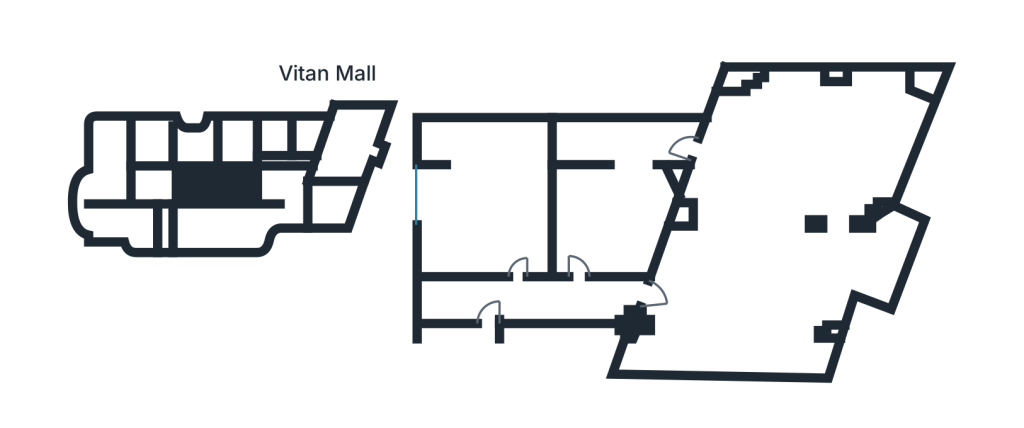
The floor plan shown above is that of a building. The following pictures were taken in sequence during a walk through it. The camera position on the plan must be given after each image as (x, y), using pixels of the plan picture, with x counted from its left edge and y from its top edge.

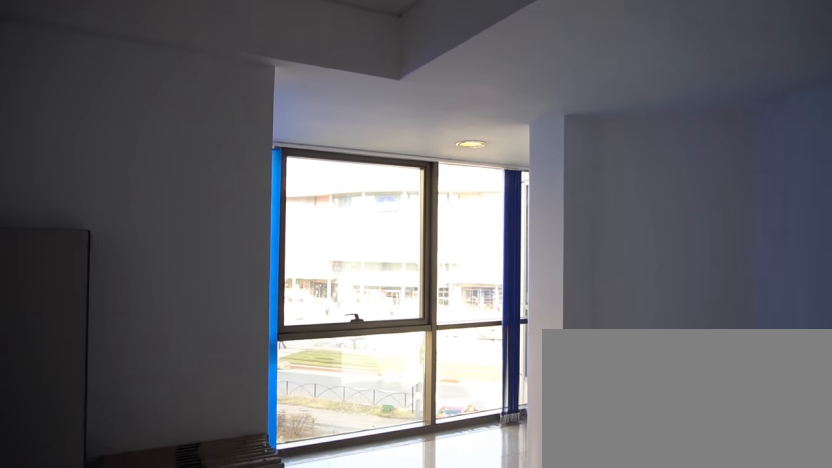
(580, 255)
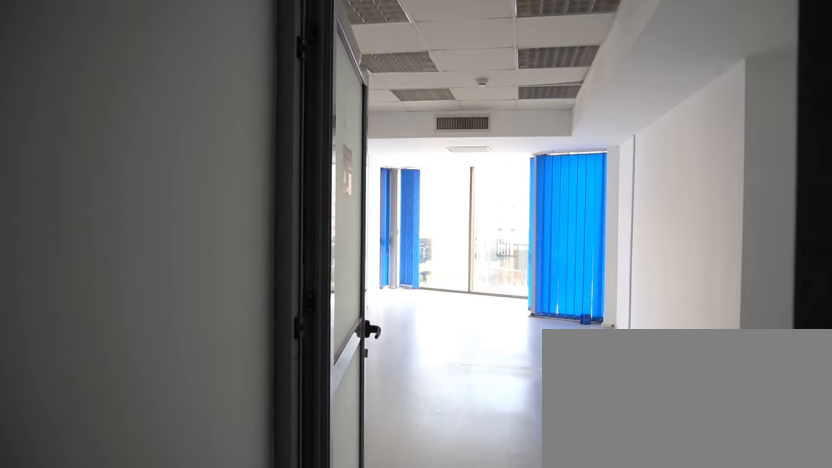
(618, 305)
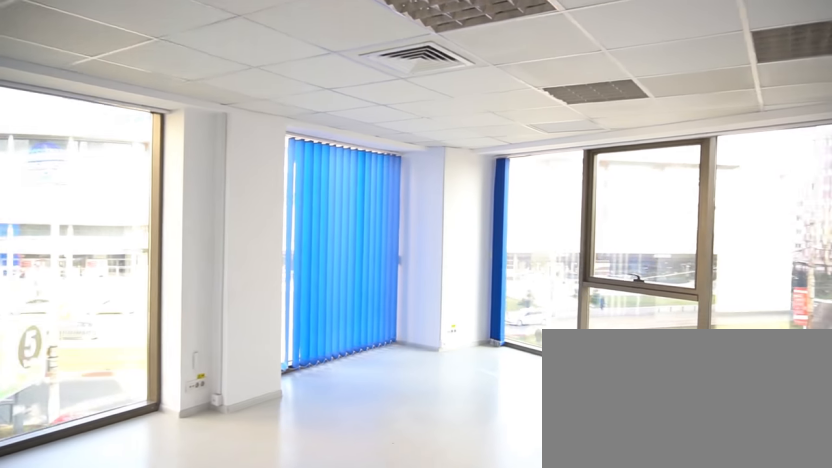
(751, 174)
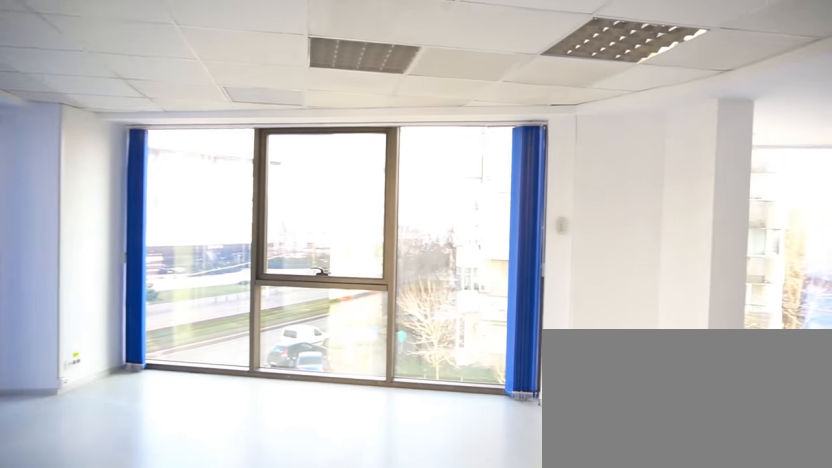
(801, 147)
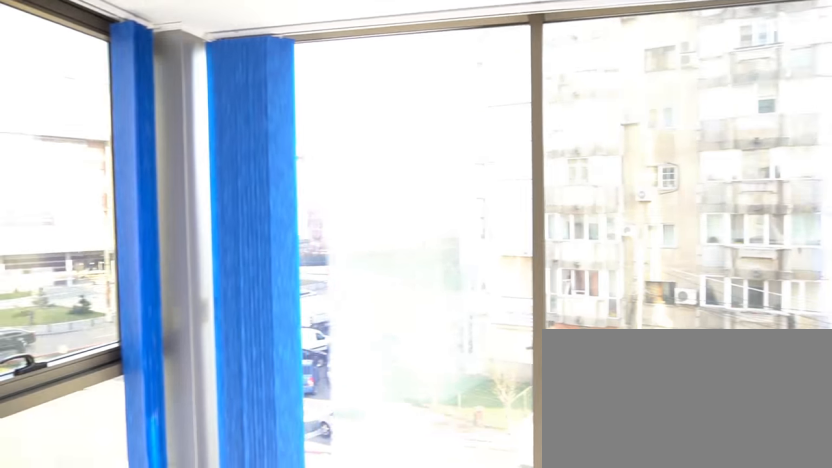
(864, 240)
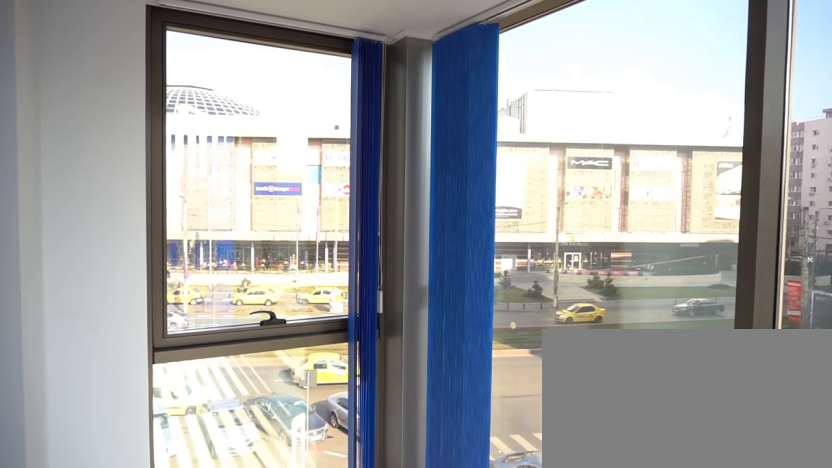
(875, 300)
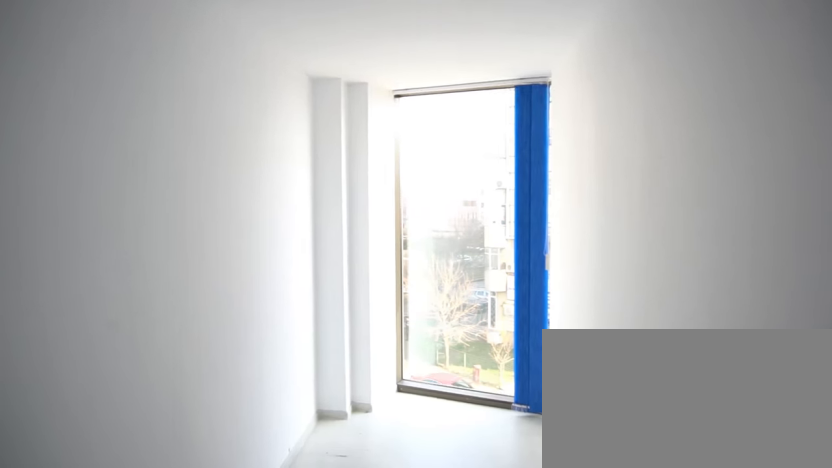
(701, 353)
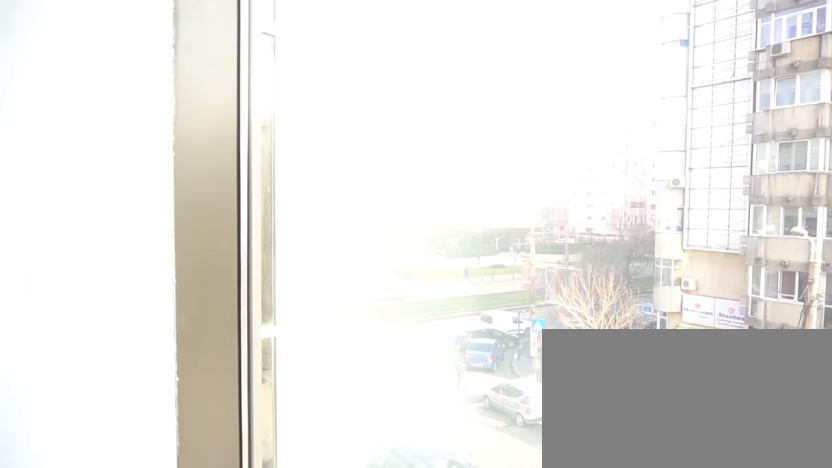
(823, 353)
